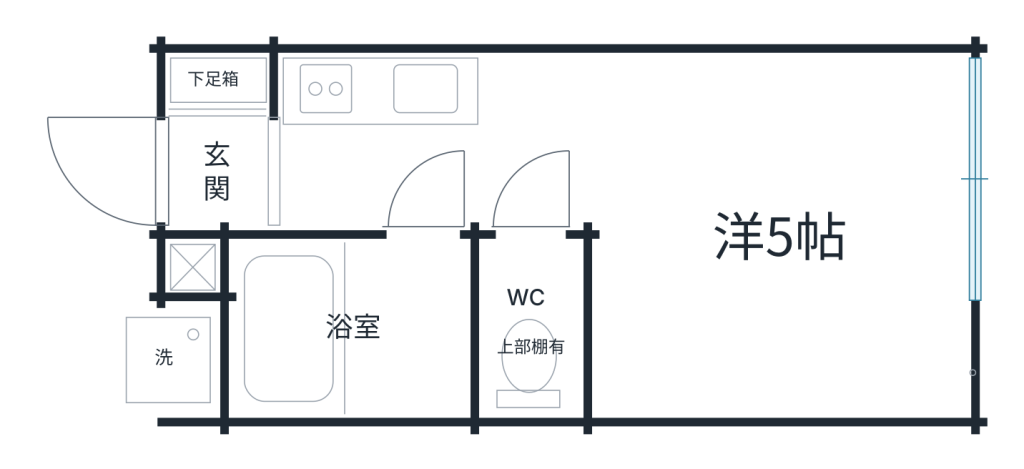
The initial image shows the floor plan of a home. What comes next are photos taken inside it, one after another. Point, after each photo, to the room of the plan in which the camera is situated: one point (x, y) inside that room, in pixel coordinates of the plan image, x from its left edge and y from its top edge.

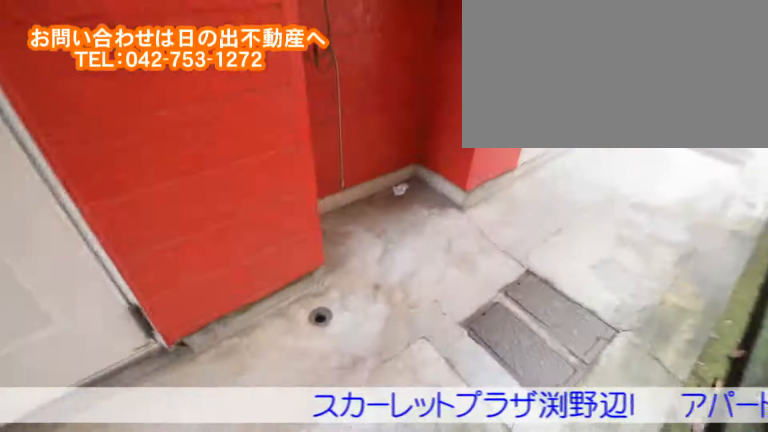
(126, 370)
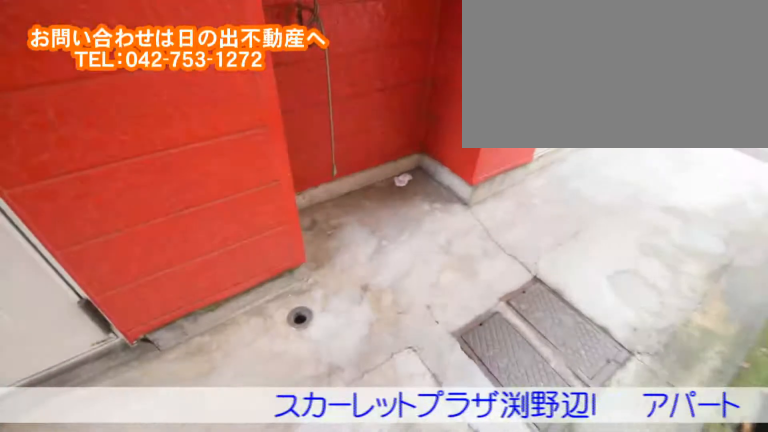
(128, 370)
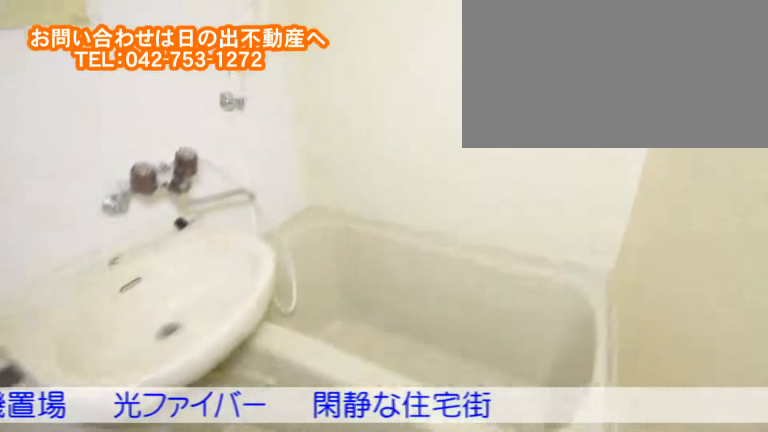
(408, 312)
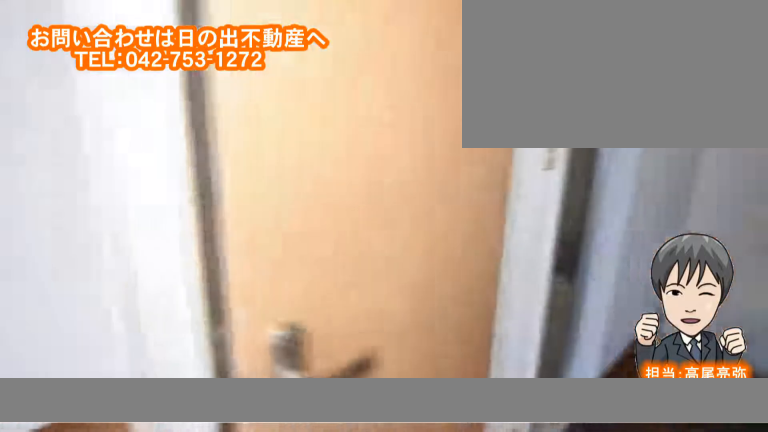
(530, 328)
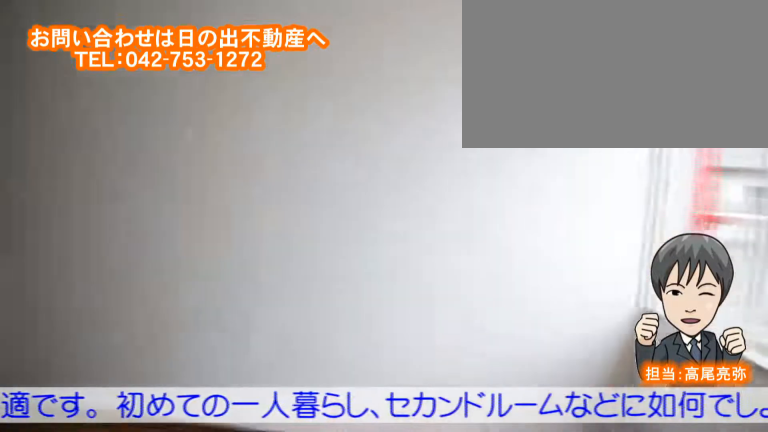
(792, 284)
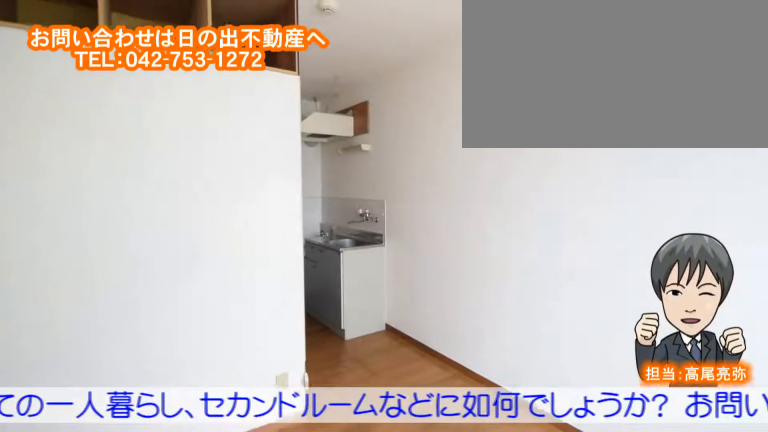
(792, 284)
